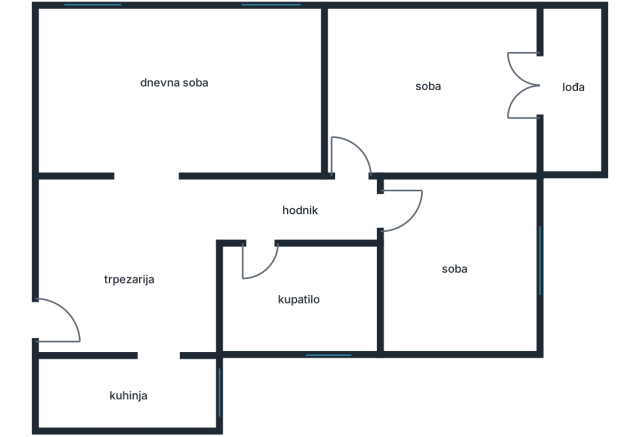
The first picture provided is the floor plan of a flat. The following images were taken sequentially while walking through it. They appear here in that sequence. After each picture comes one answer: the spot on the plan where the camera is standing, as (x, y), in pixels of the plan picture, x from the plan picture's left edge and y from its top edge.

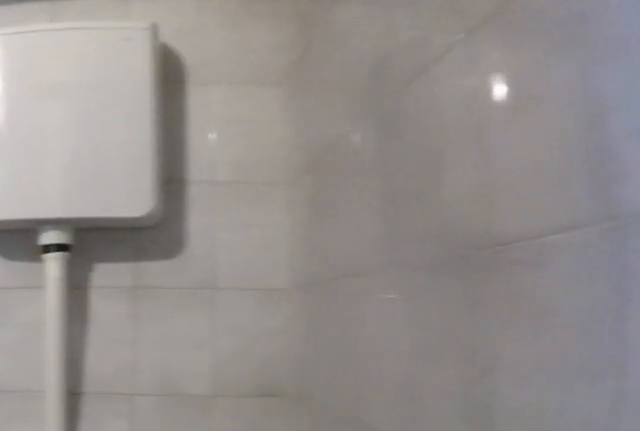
(264, 272)
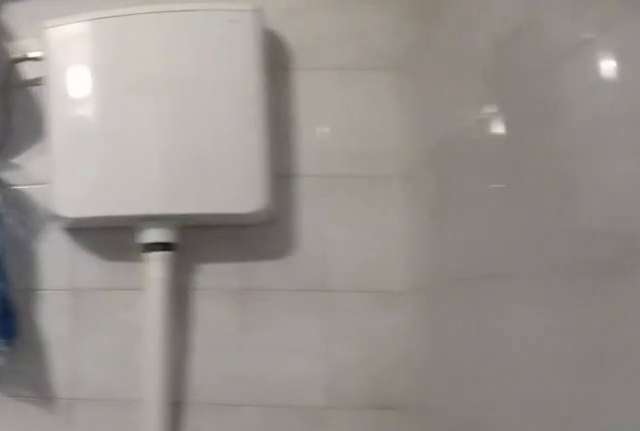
(262, 274)
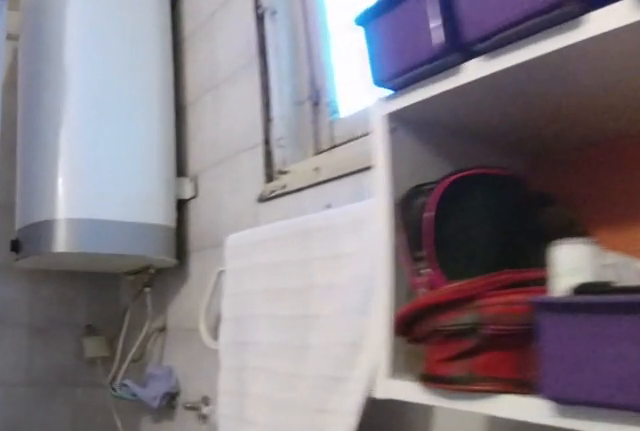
(274, 306)
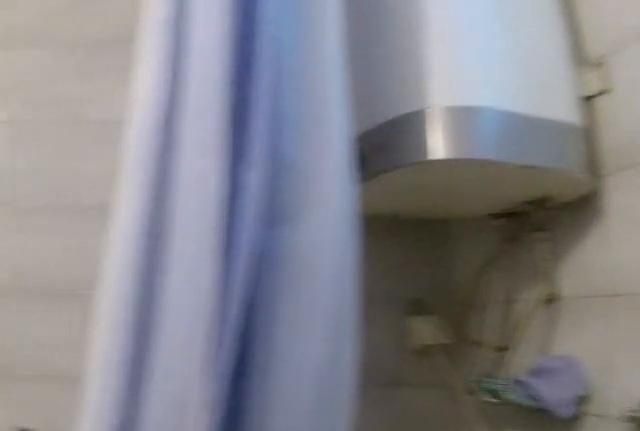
(301, 305)
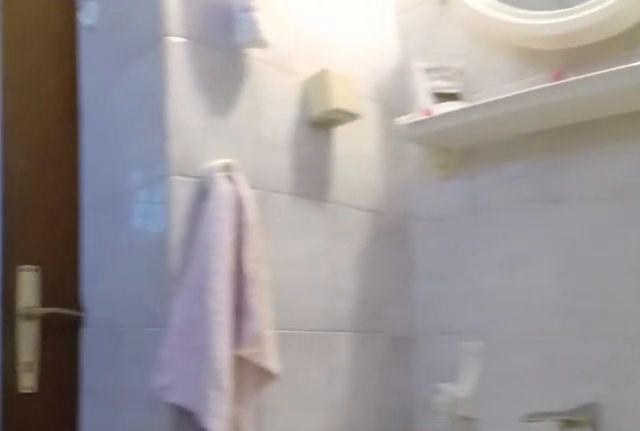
(331, 312)
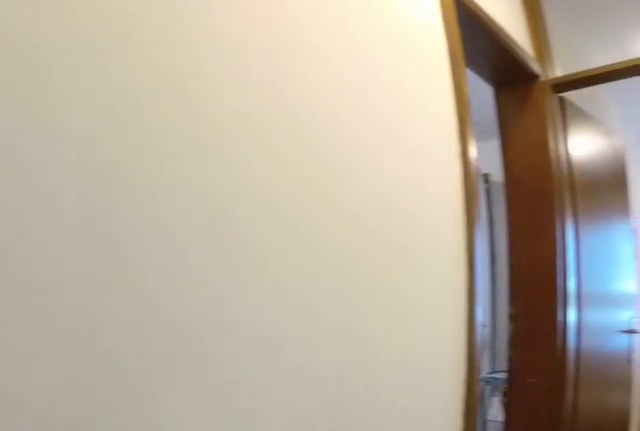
(258, 227)
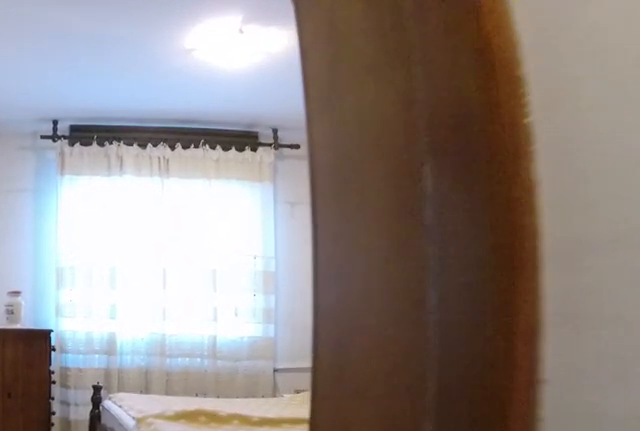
(318, 215)
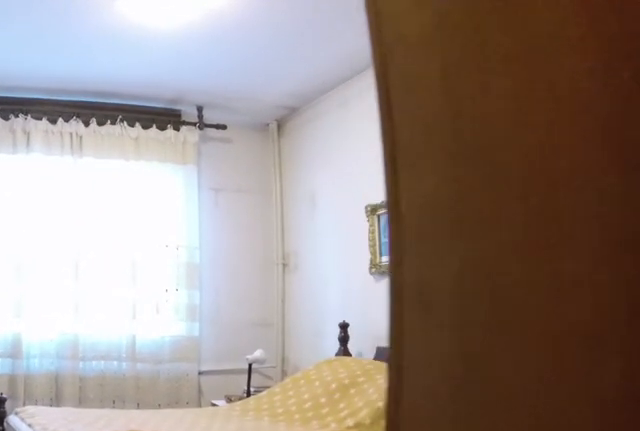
(343, 215)
